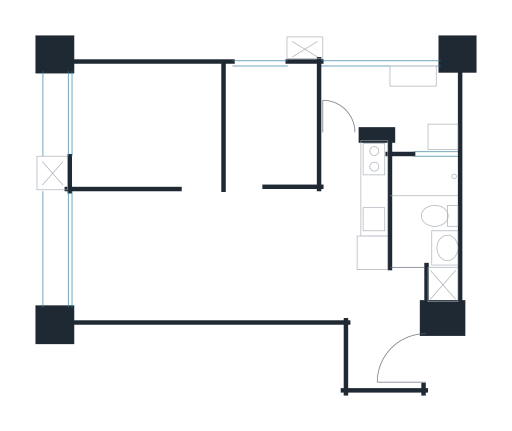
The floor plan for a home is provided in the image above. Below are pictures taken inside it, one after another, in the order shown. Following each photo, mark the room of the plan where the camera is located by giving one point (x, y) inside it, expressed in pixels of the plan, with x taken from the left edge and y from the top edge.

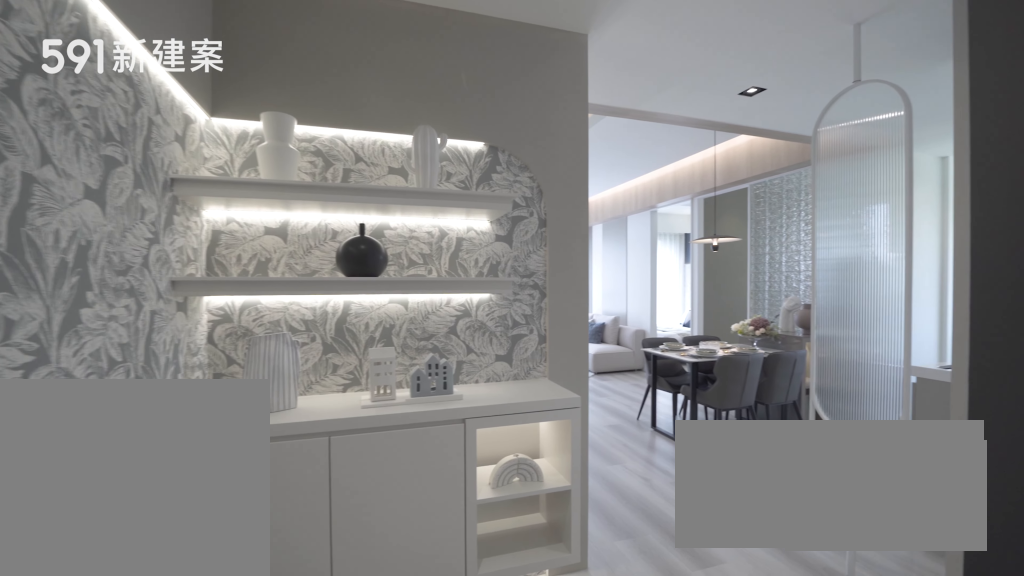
(383, 352)
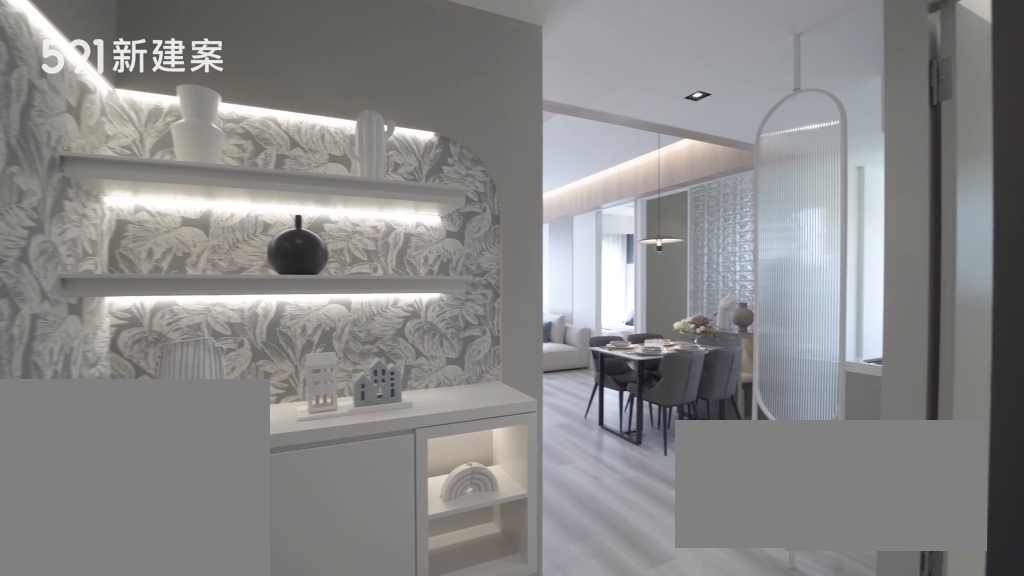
(383, 352)
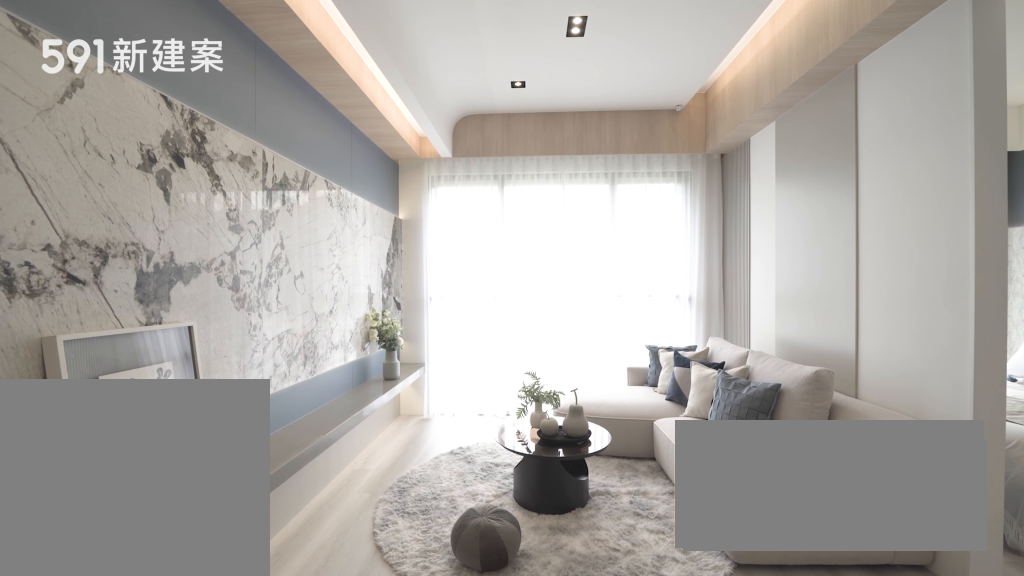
(144, 254)
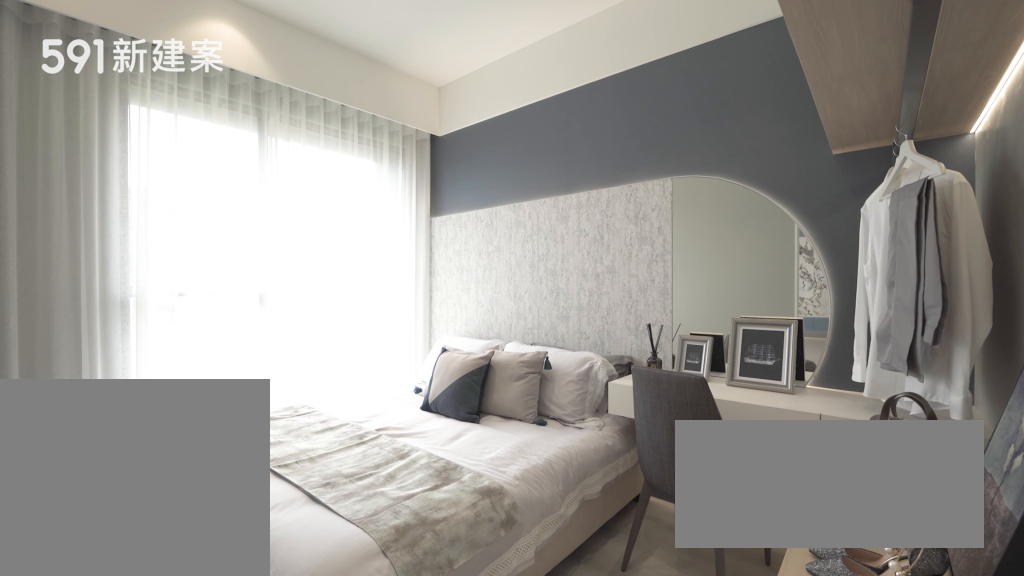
(145, 123)
